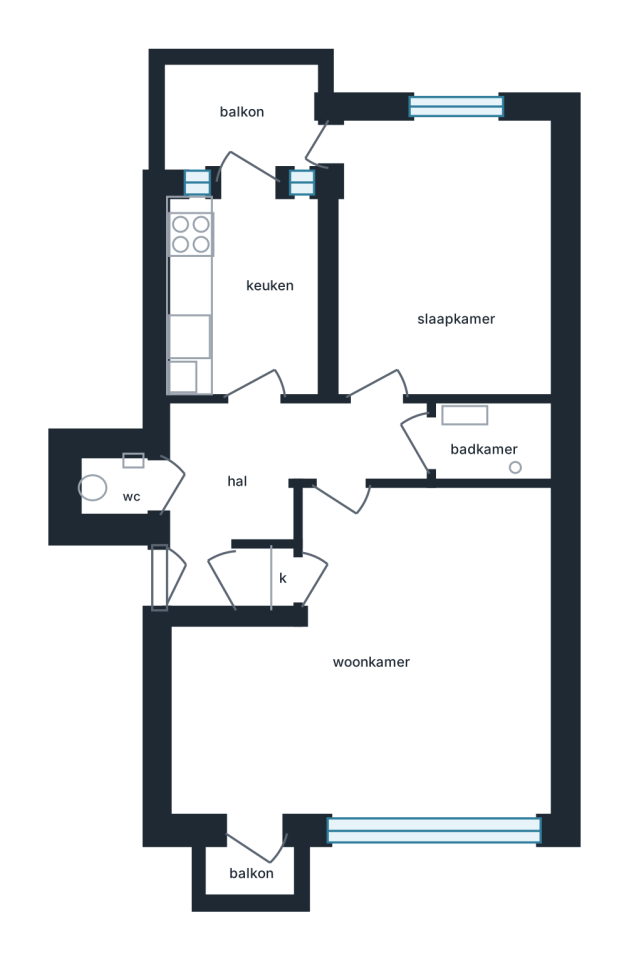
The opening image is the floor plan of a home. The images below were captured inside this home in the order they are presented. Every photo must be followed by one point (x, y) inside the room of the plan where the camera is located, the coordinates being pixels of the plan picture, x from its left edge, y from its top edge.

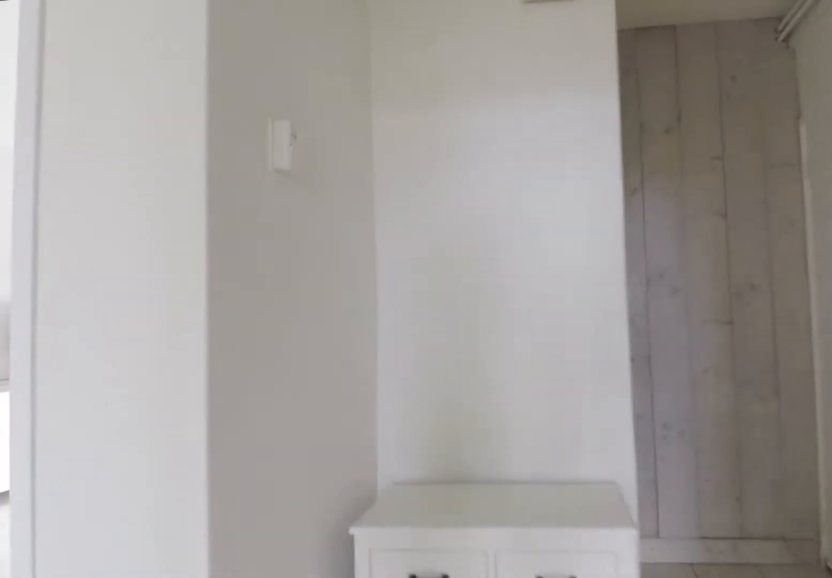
(265, 479)
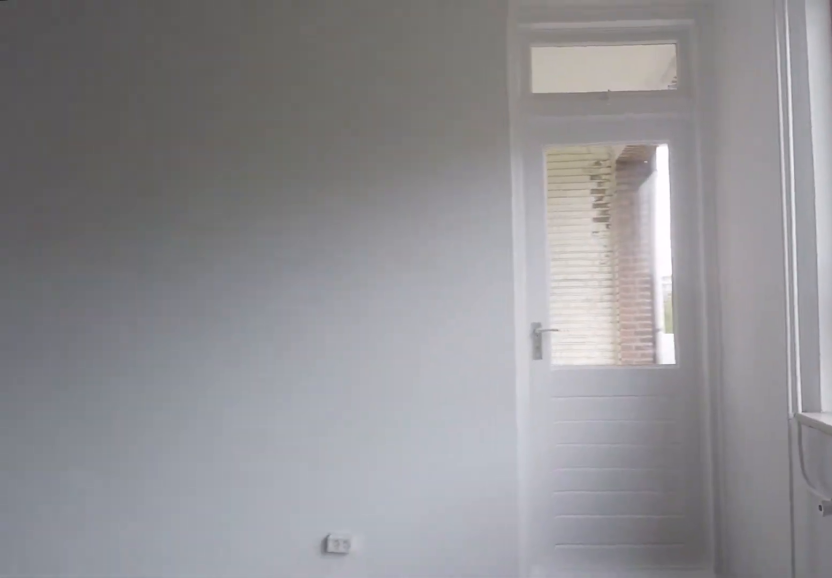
(432, 247)
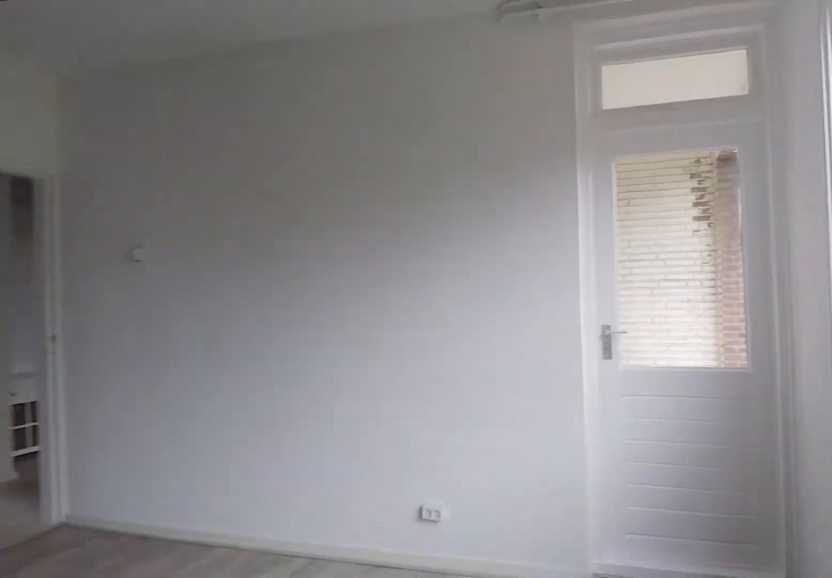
(432, 247)
